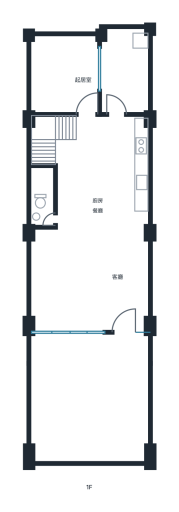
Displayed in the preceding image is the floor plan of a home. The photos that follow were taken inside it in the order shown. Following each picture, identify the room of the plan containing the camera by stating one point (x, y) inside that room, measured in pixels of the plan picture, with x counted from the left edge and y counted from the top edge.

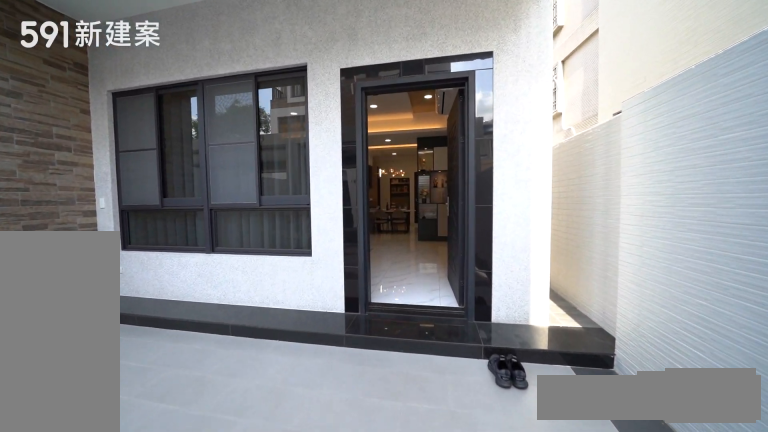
(90, 398)
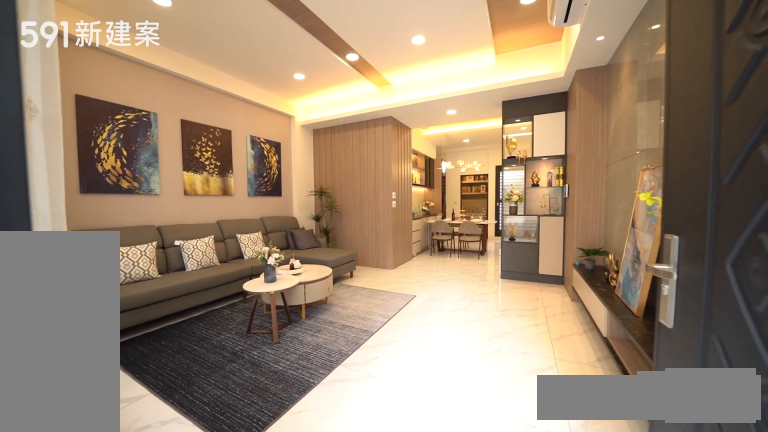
(89, 280)
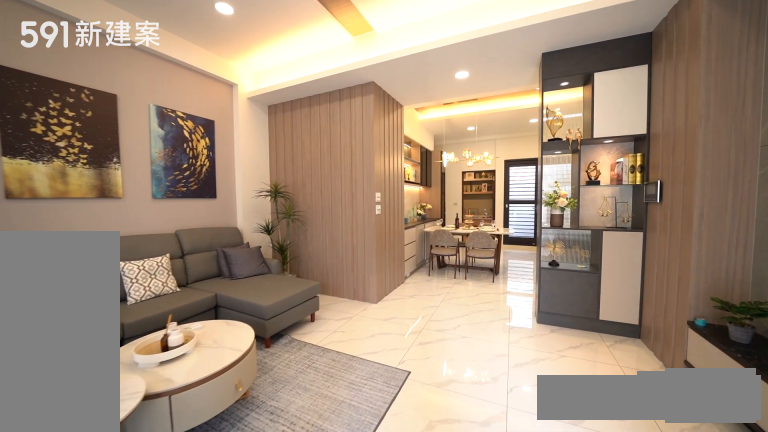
(89, 280)
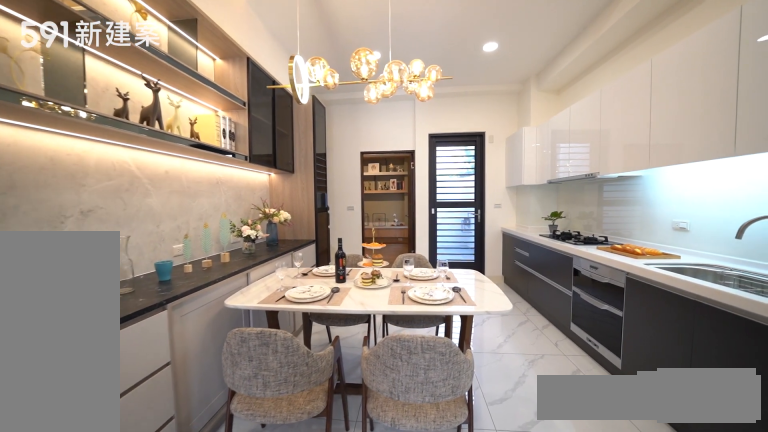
(89, 183)
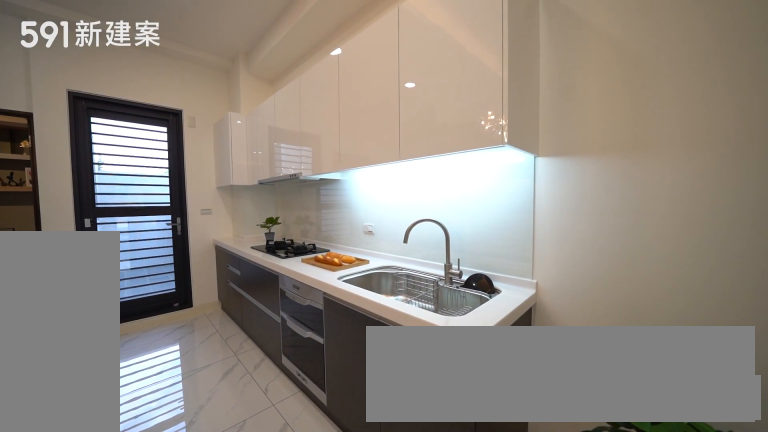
(129, 168)
